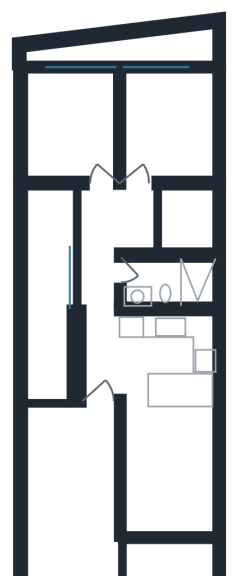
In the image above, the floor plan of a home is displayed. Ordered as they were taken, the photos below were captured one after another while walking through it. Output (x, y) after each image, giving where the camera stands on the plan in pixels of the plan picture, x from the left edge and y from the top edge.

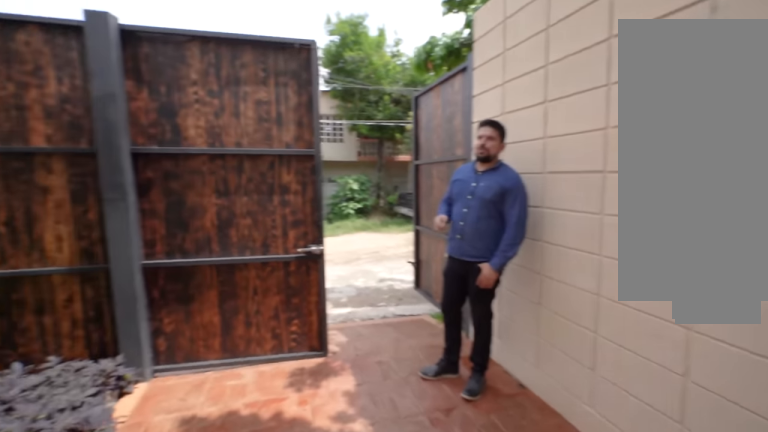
(73, 472)
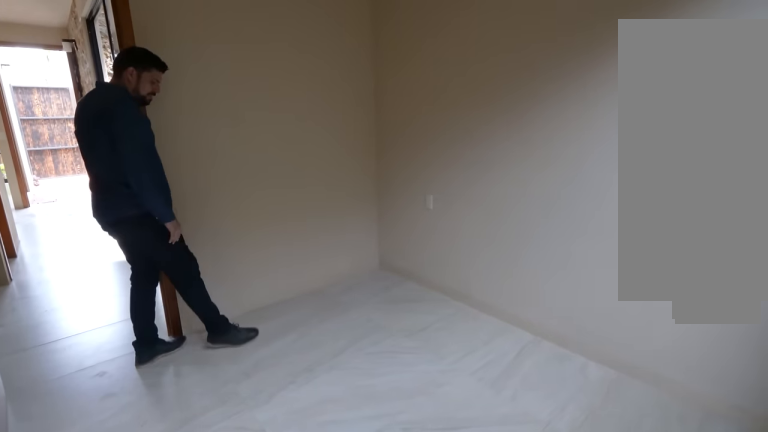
(68, 116)
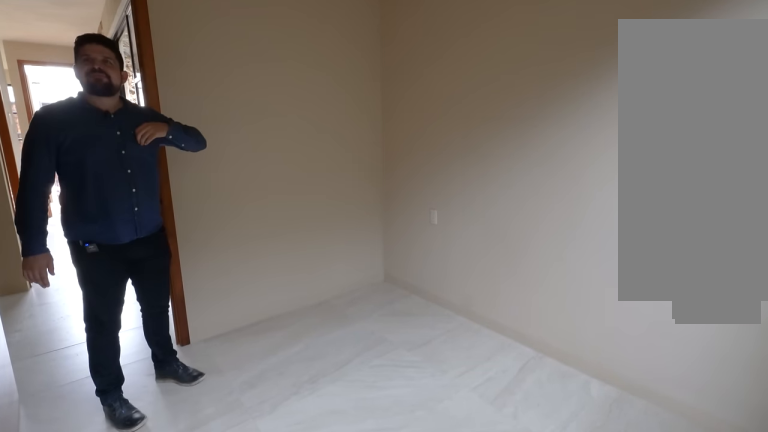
(68, 116)
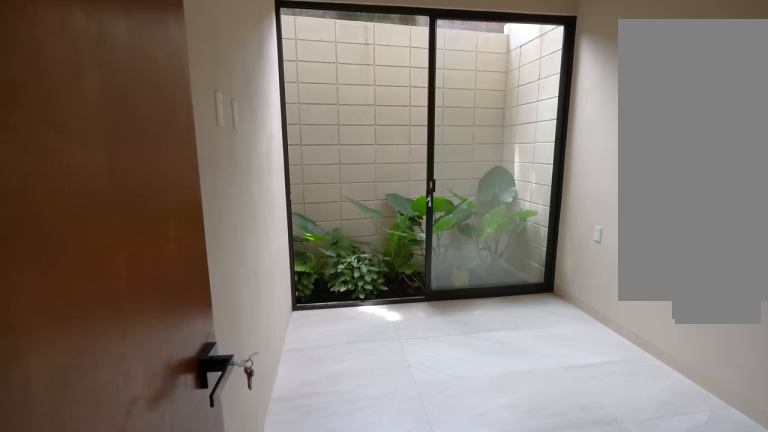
(146, 166)
